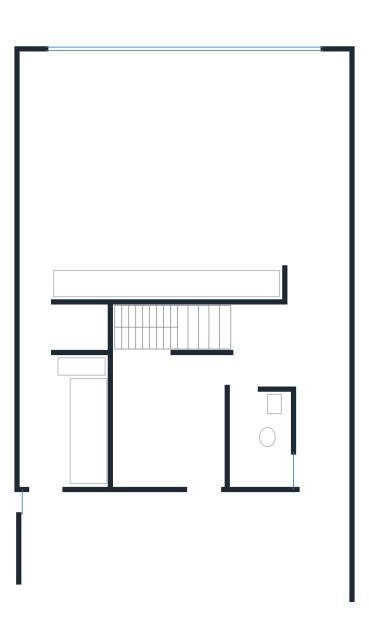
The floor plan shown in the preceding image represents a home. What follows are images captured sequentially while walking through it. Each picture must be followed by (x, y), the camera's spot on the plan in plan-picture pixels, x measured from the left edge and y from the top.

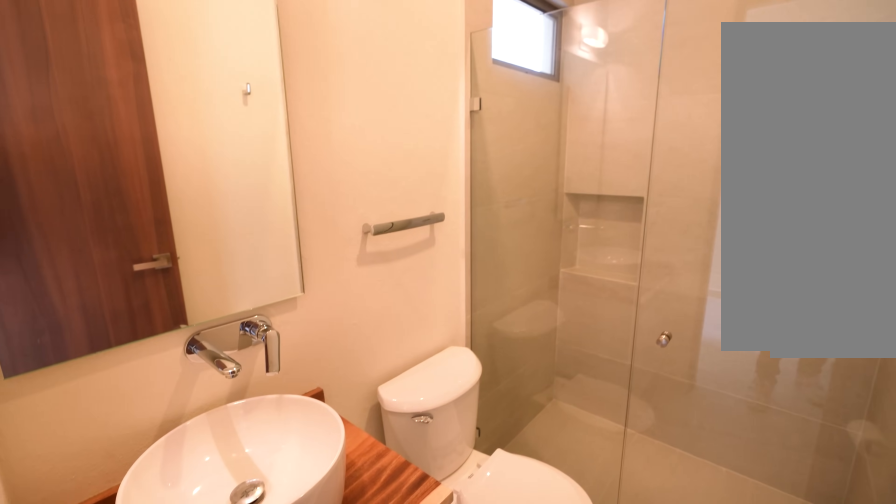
(246, 394)
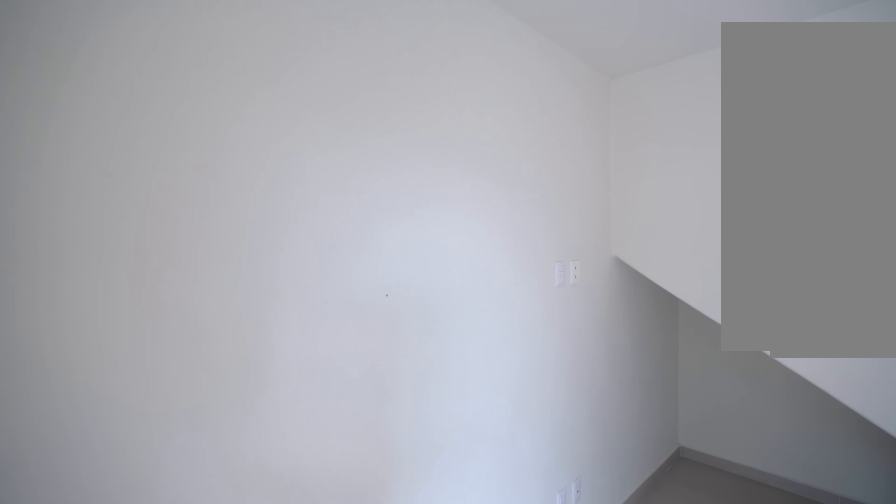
(144, 471)
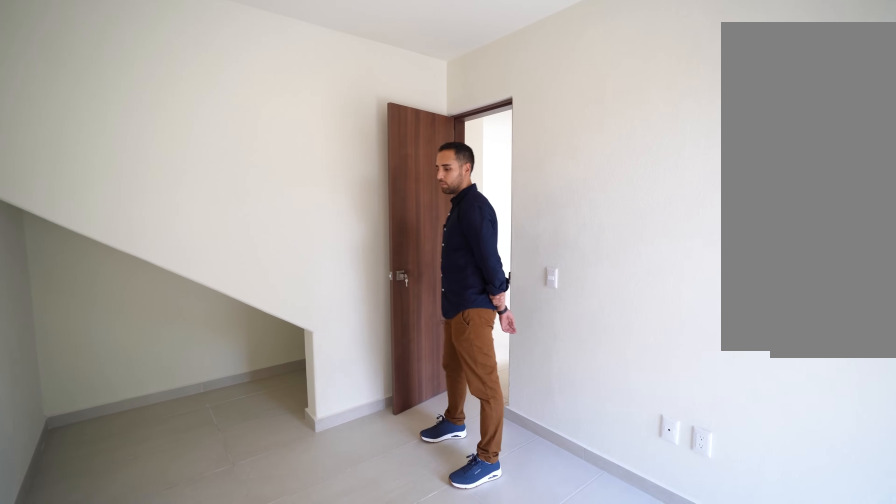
(144, 473)
